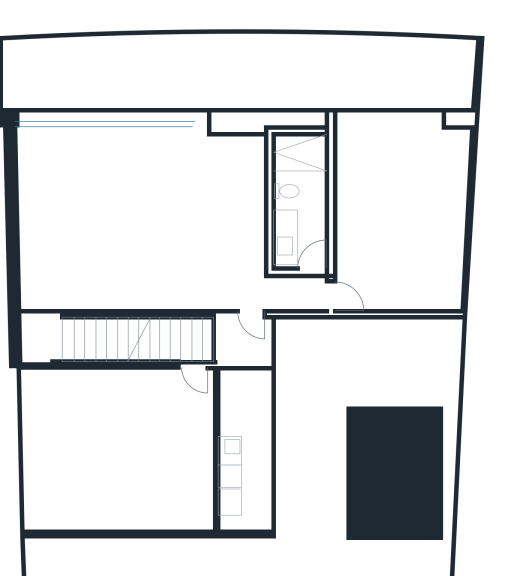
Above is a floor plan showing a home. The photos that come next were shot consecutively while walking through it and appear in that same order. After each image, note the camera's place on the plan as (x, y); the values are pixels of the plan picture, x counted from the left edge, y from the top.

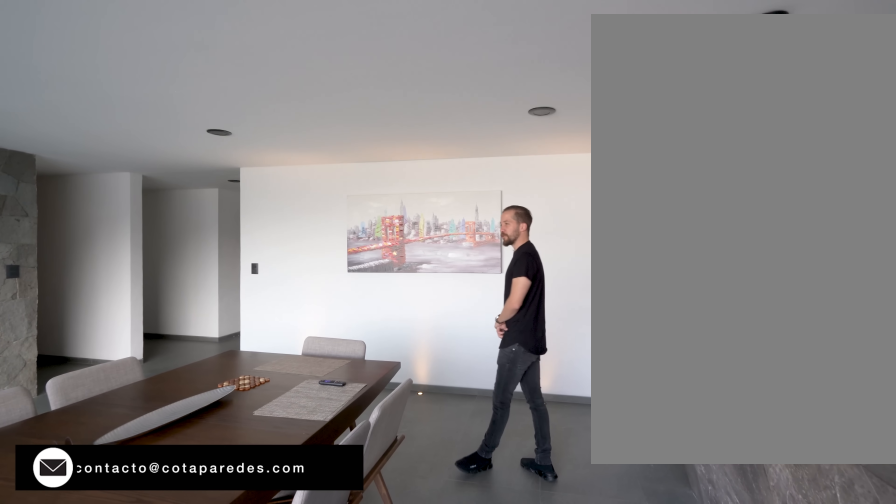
(87, 156)
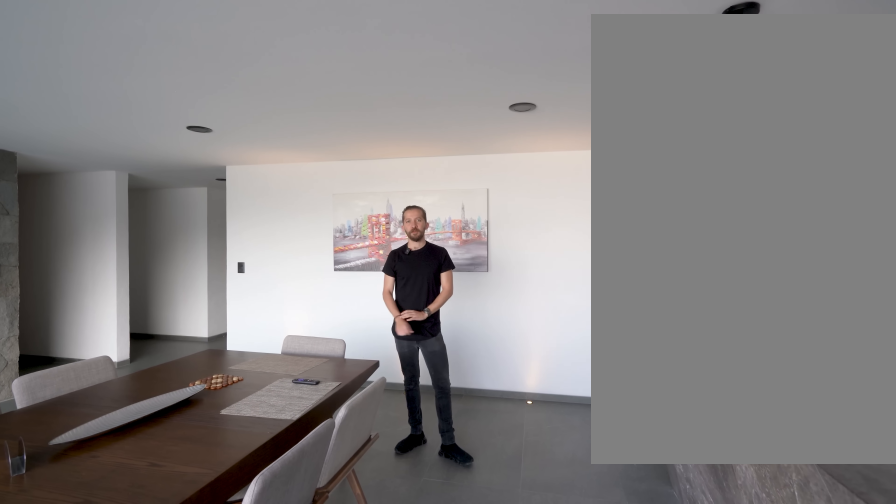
(95, 164)
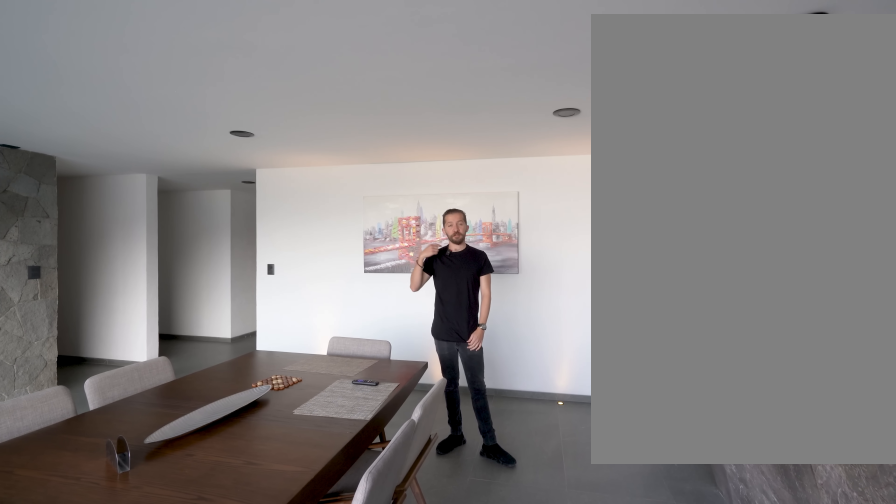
(98, 169)
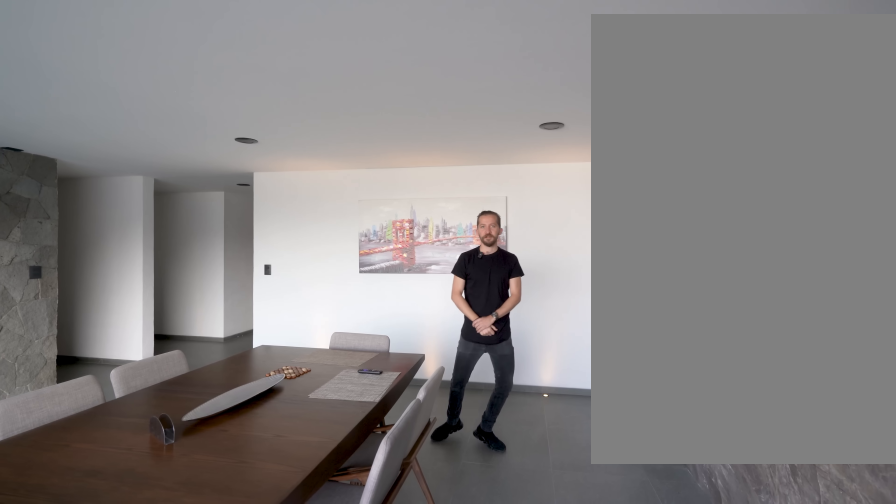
(98, 168)
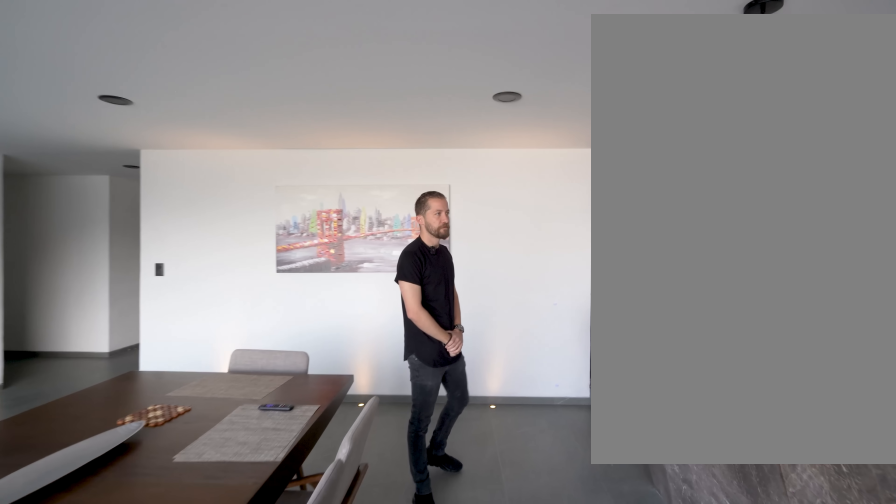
(98, 169)
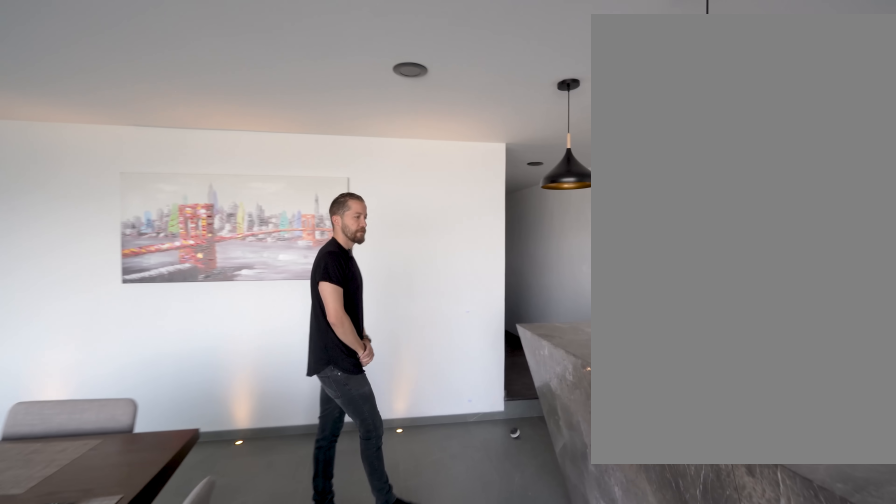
(98, 169)
